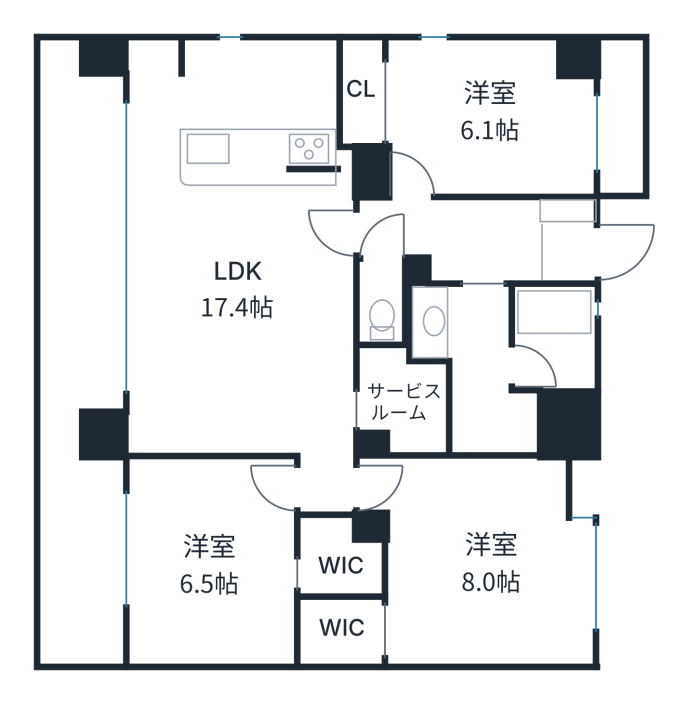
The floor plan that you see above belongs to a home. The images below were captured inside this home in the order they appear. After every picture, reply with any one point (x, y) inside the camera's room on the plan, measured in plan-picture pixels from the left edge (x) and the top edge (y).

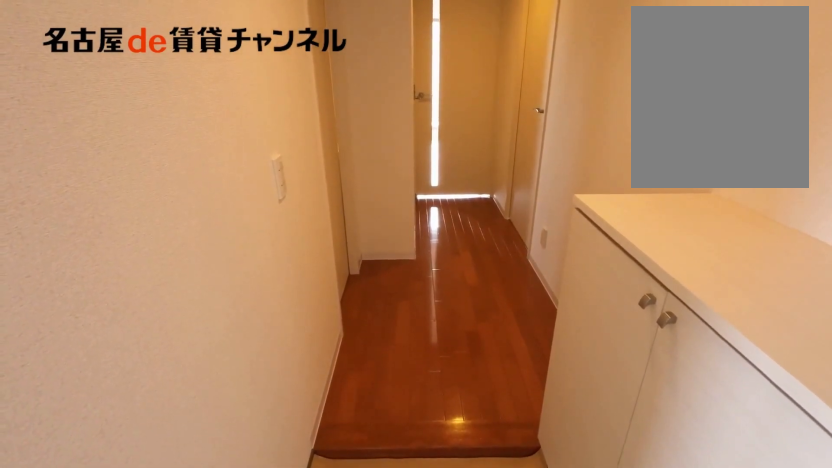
(565, 242)
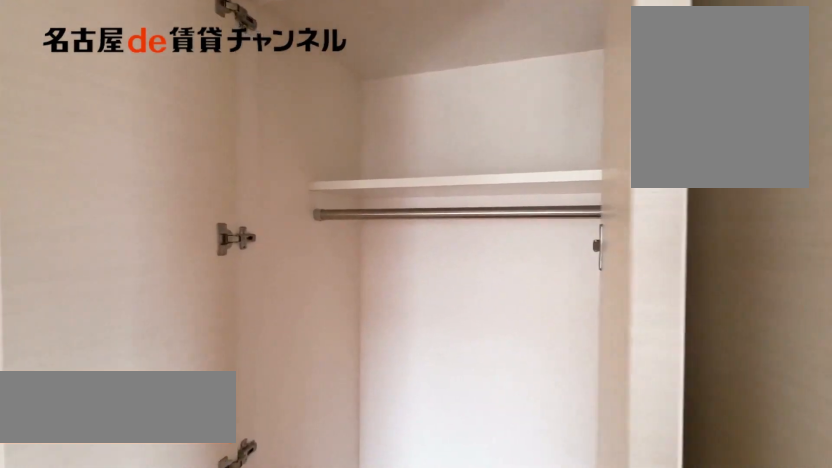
(466, 117)
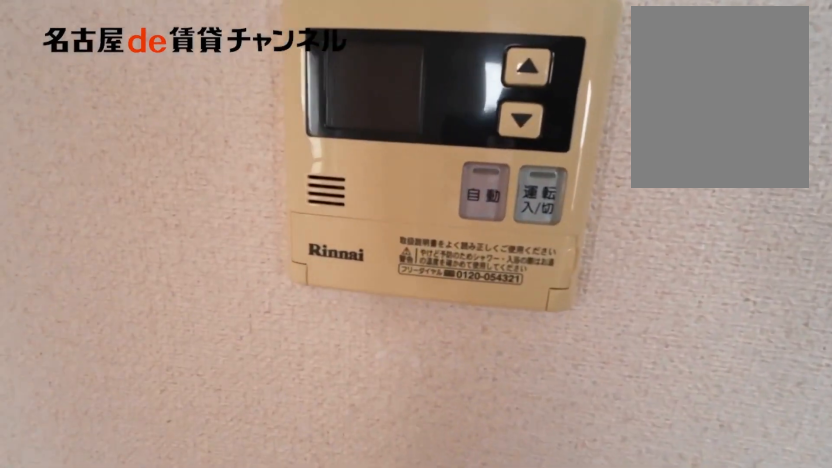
(237, 246)
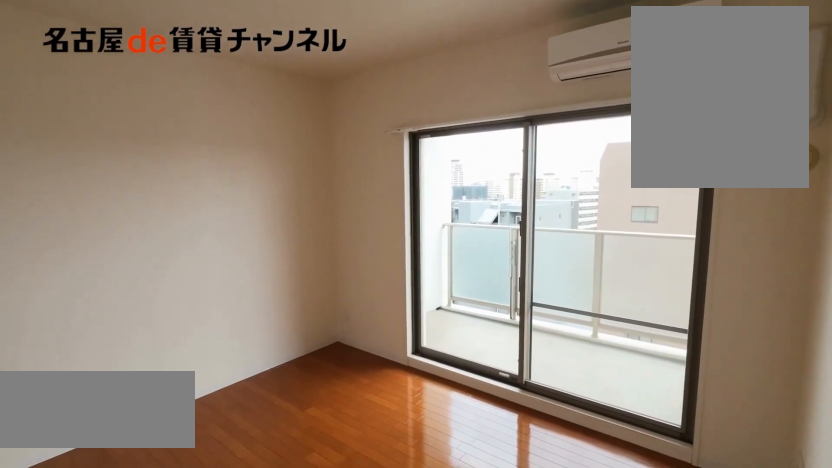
(234, 572)
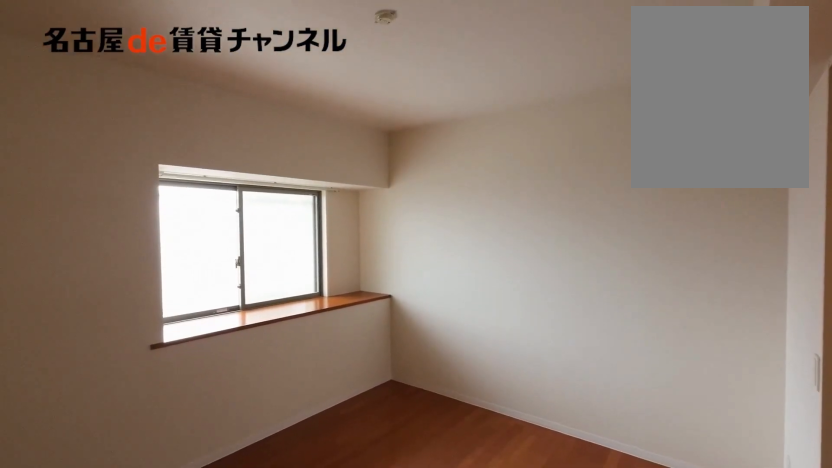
(460, 557)
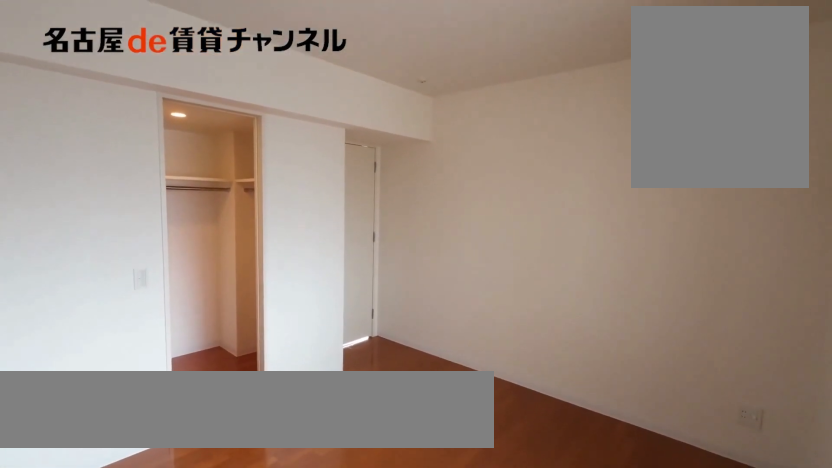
(460, 557)
